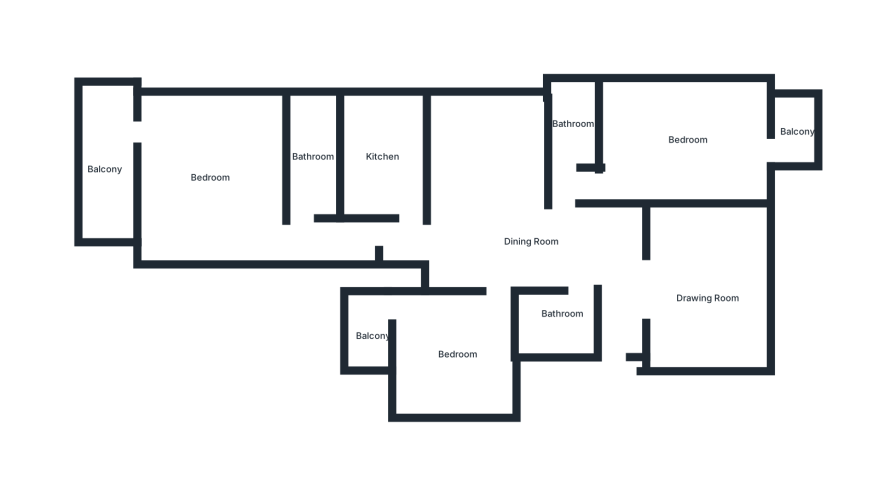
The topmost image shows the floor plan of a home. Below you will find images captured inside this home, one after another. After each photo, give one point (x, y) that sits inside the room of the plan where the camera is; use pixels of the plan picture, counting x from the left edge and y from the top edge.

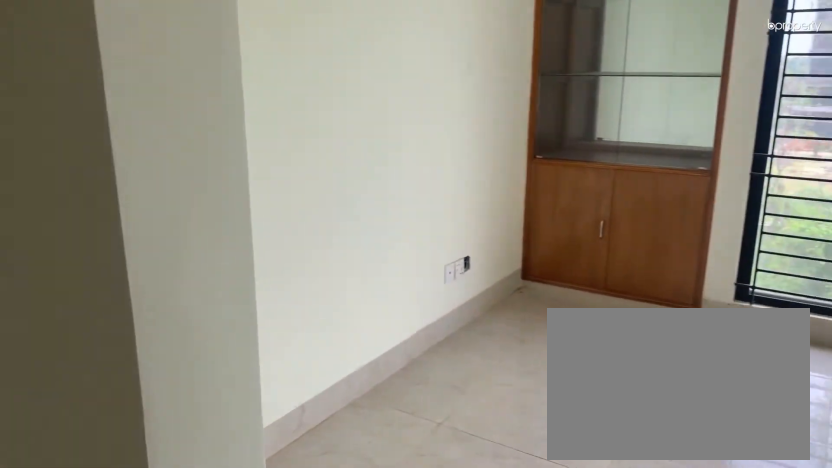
(686, 296)
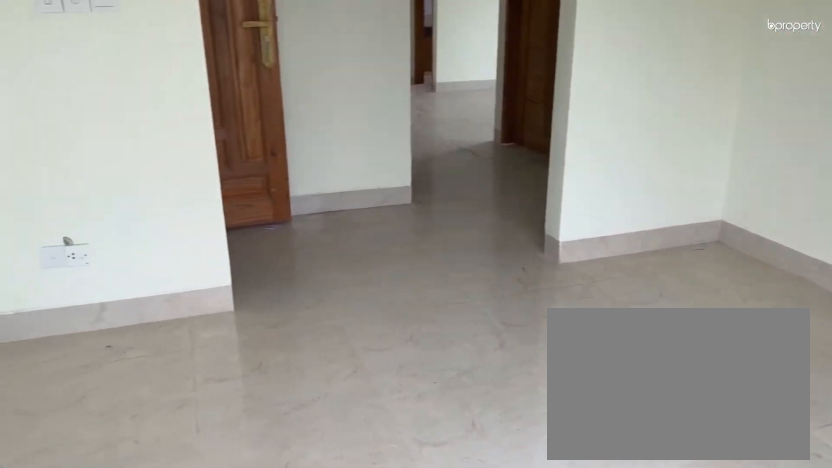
(706, 296)
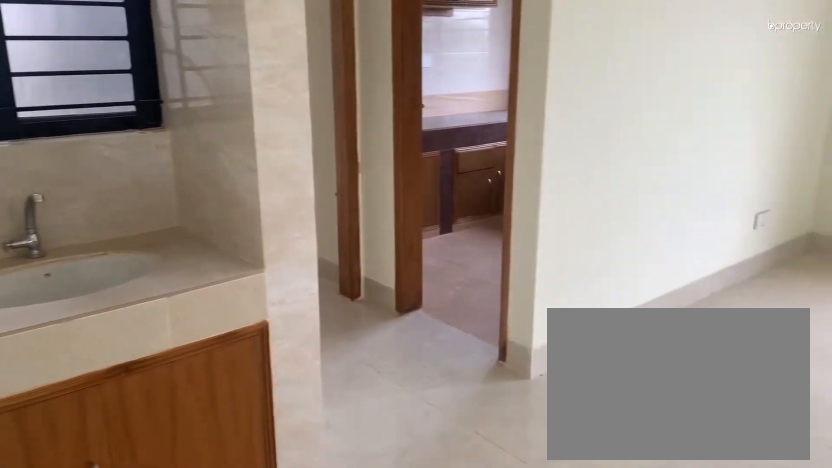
(534, 242)
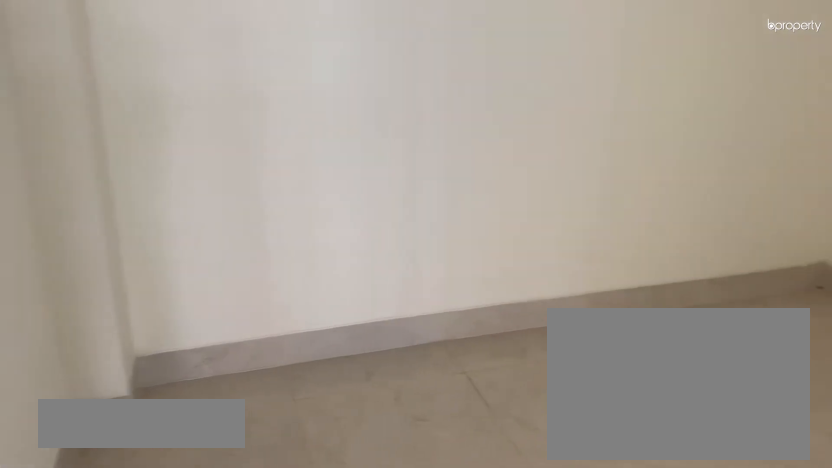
(458, 350)
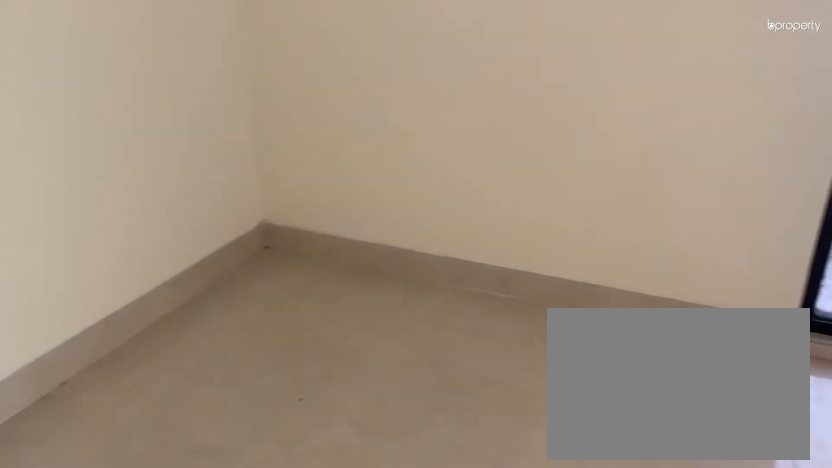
(458, 350)
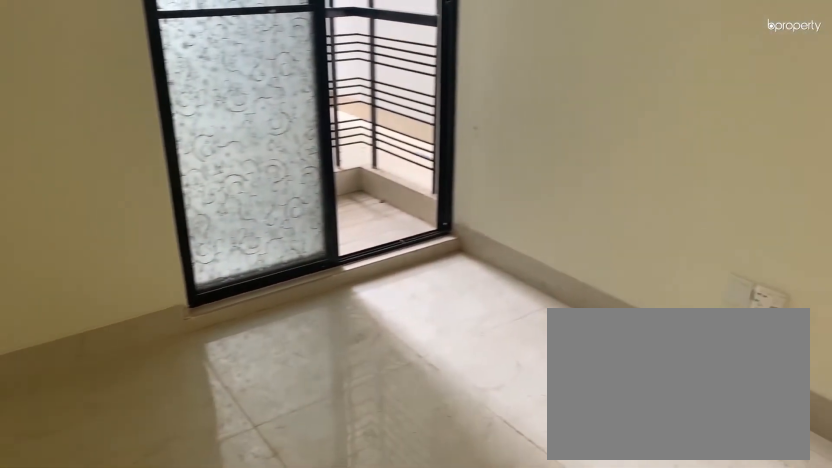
(458, 350)
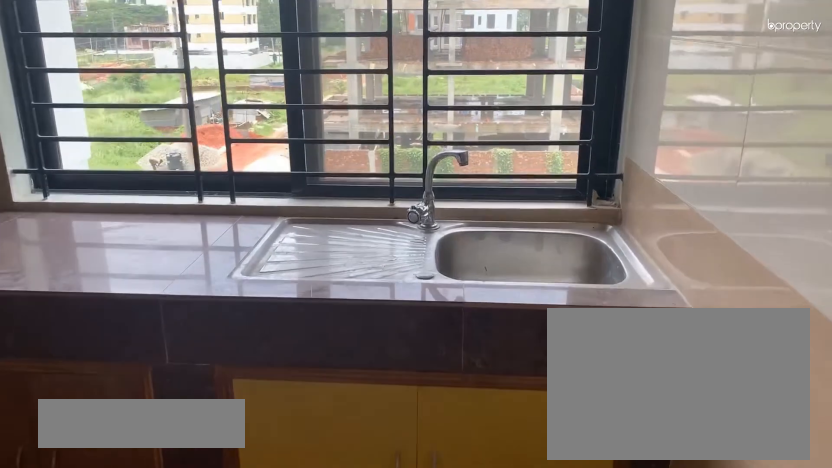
(383, 157)
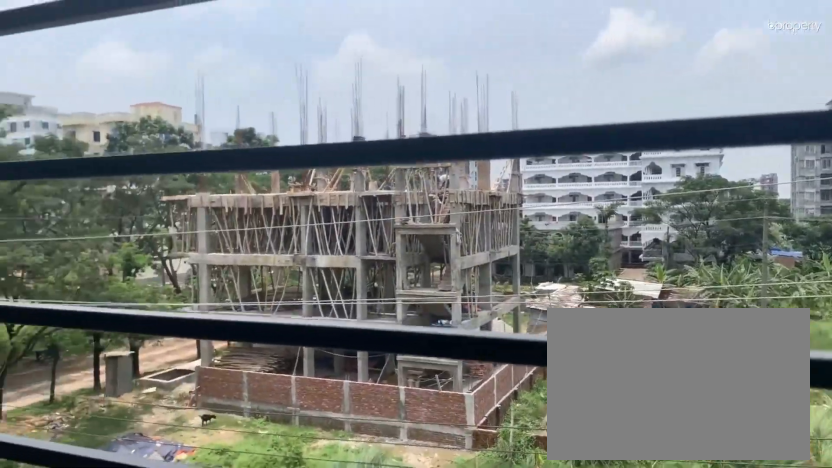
(105, 168)
